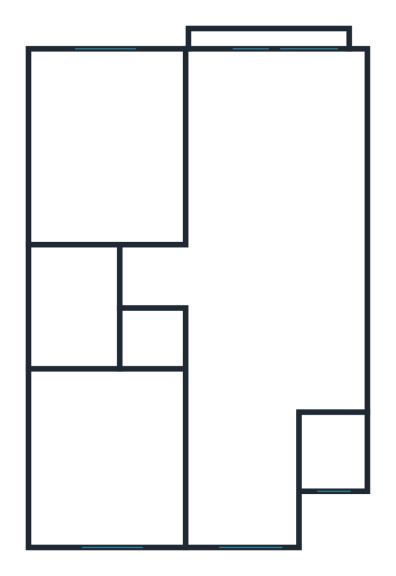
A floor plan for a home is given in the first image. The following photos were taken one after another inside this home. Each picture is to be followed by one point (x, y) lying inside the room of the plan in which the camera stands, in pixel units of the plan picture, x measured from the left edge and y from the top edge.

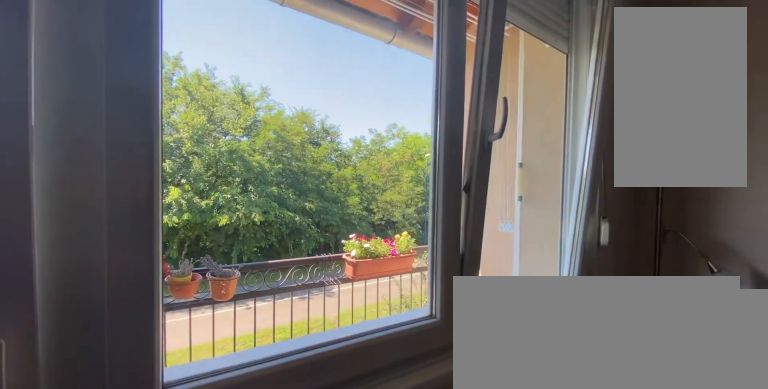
(256, 265)
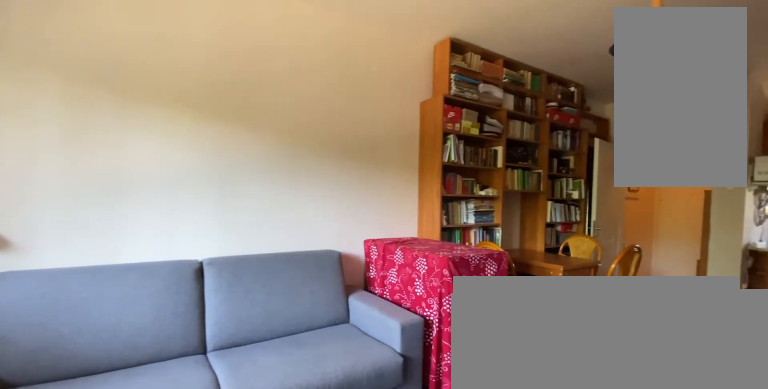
(257, 265)
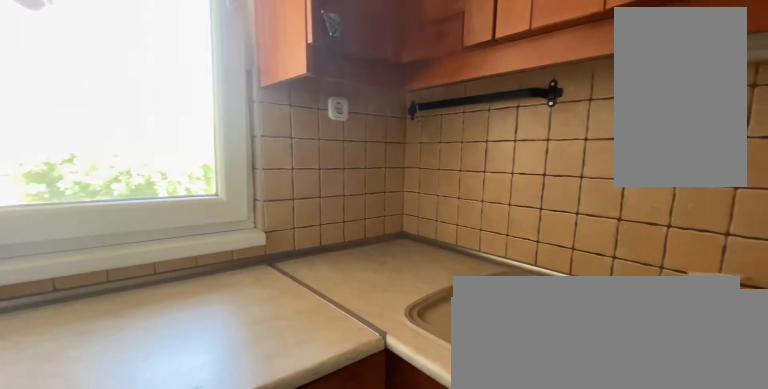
(238, 461)
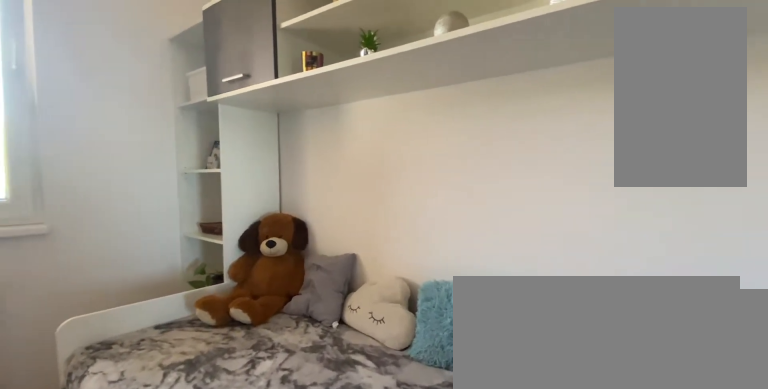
(119, 461)
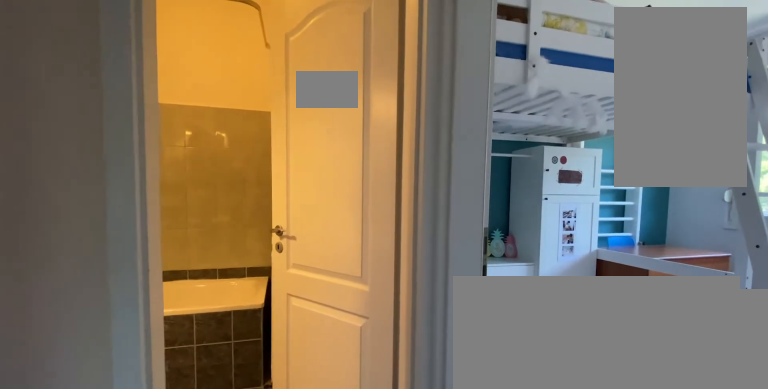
(158, 276)
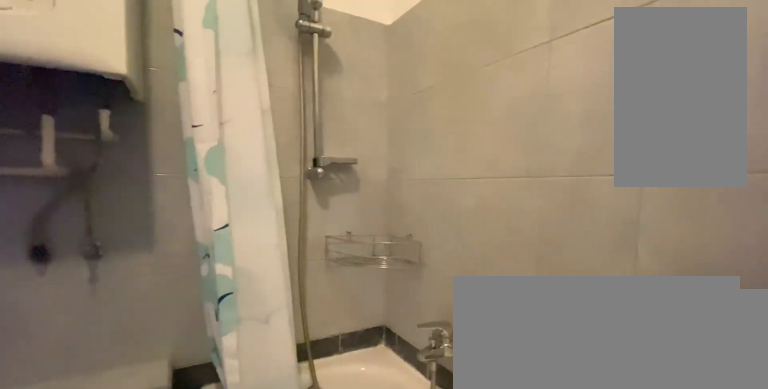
(79, 305)
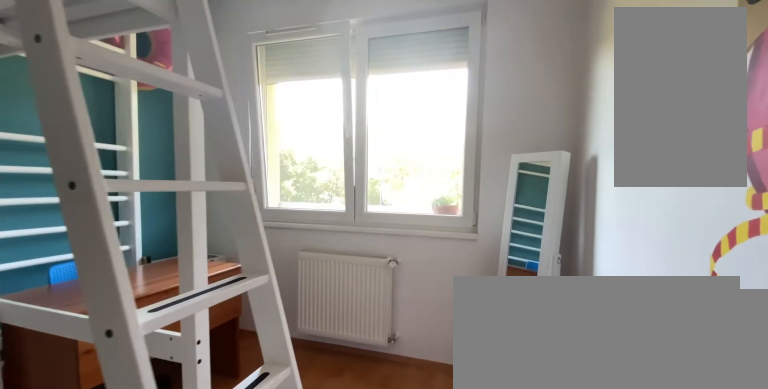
(119, 160)
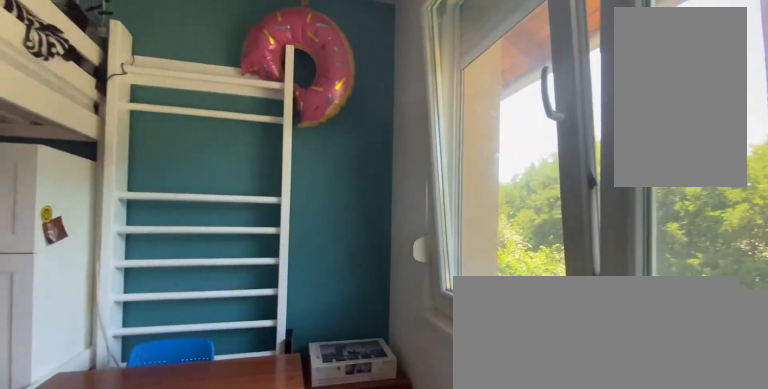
(119, 160)
